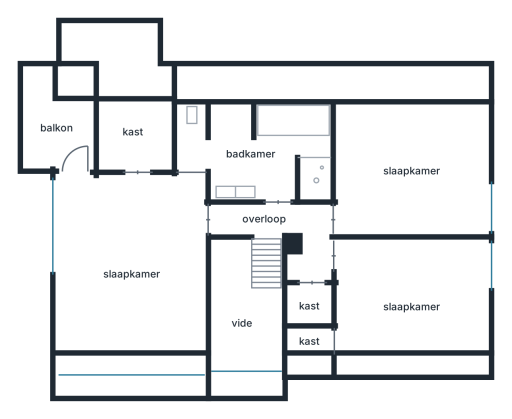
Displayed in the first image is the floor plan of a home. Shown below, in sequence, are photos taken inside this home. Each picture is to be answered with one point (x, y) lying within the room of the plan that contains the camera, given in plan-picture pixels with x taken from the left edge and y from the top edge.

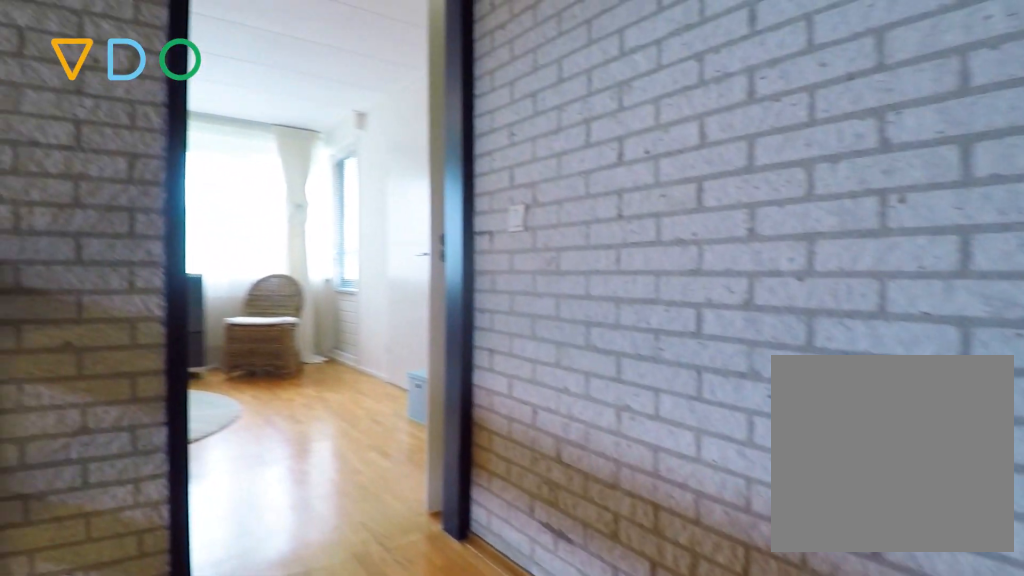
(283, 233)
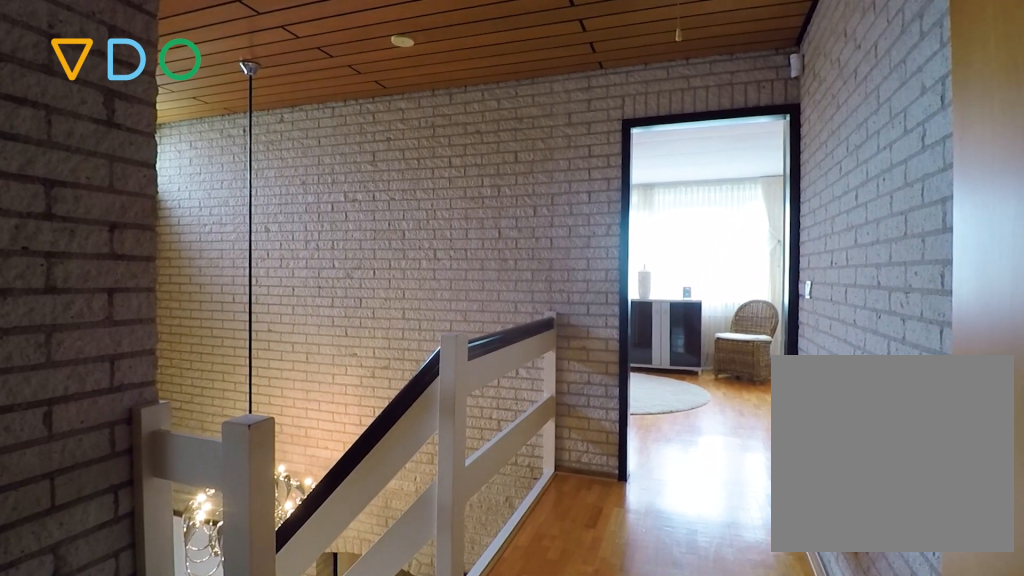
(283, 233)
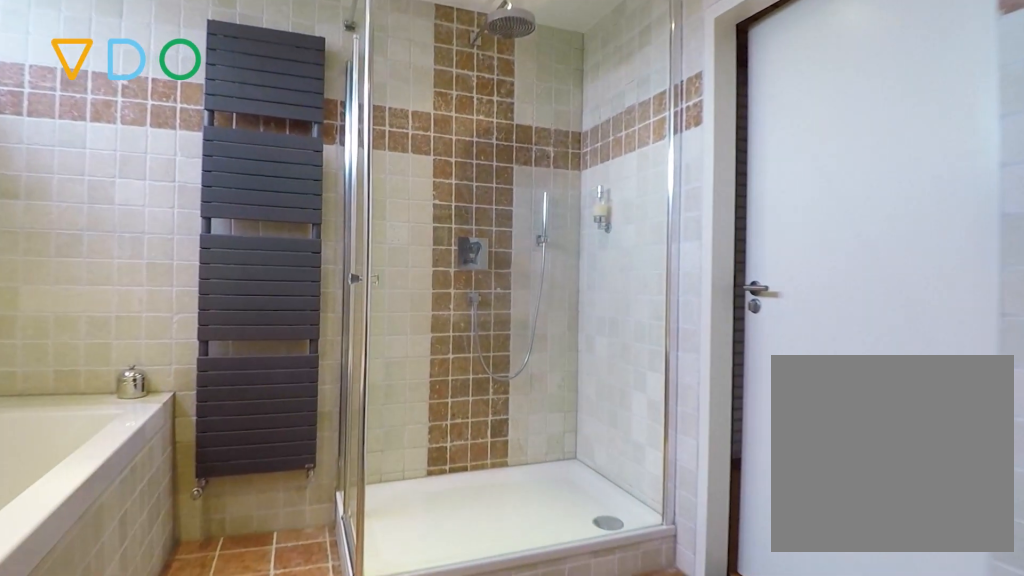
(254, 152)
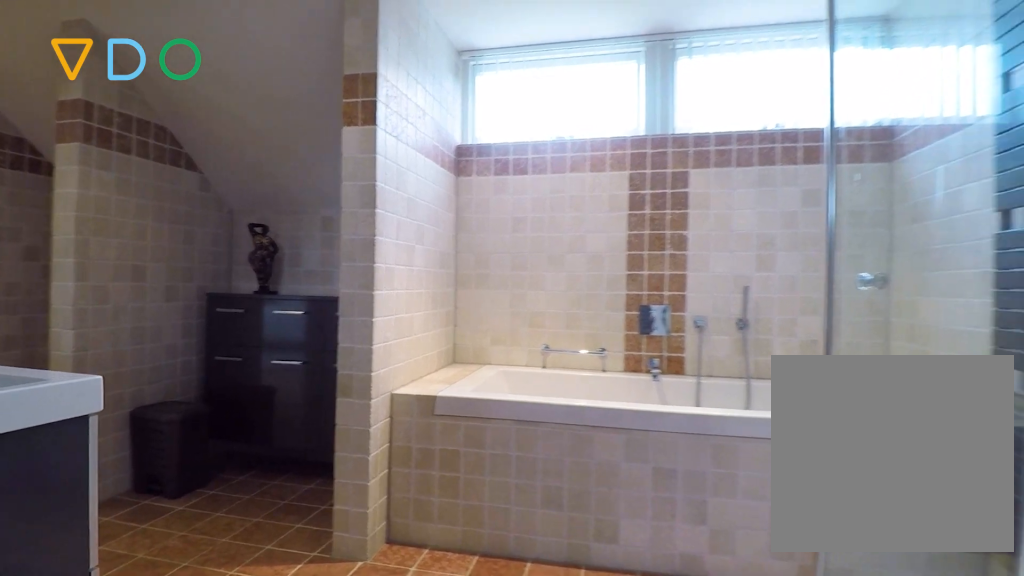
(254, 152)
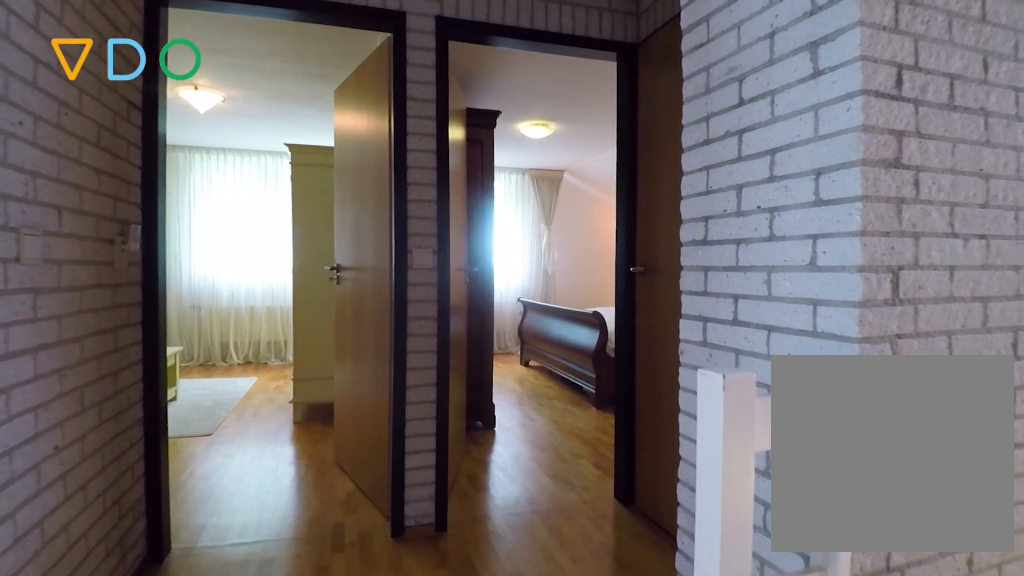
(283, 233)
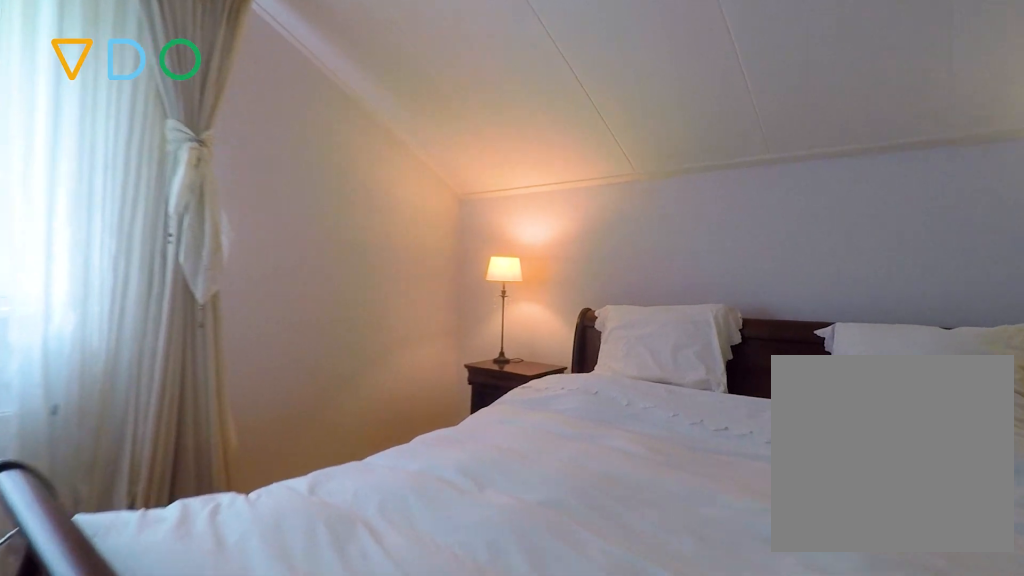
(411, 296)
